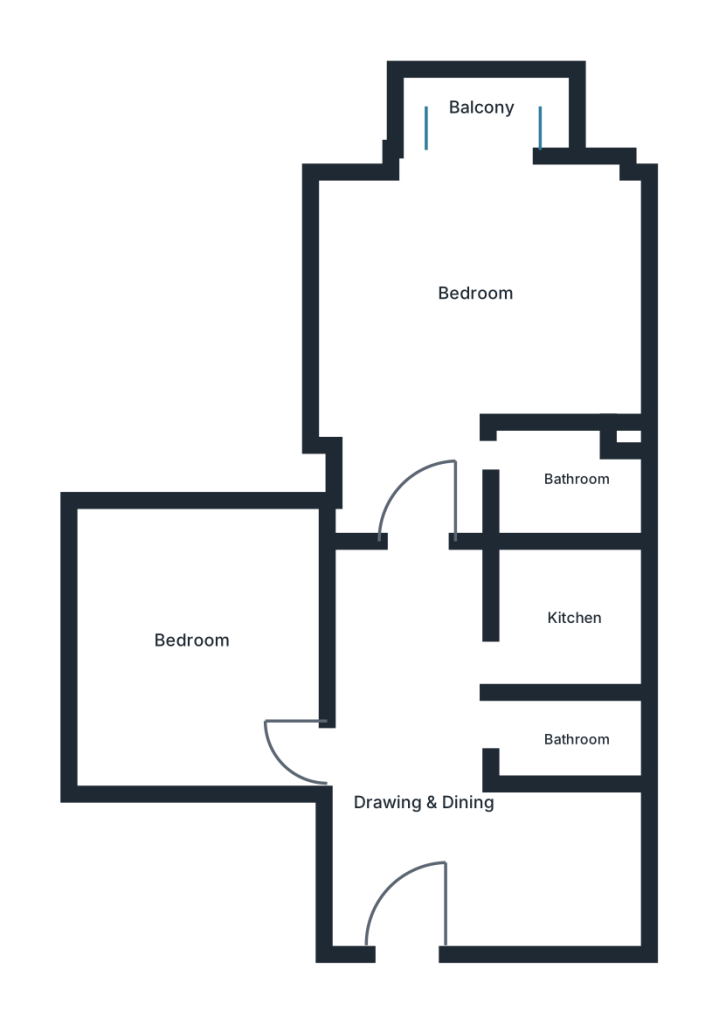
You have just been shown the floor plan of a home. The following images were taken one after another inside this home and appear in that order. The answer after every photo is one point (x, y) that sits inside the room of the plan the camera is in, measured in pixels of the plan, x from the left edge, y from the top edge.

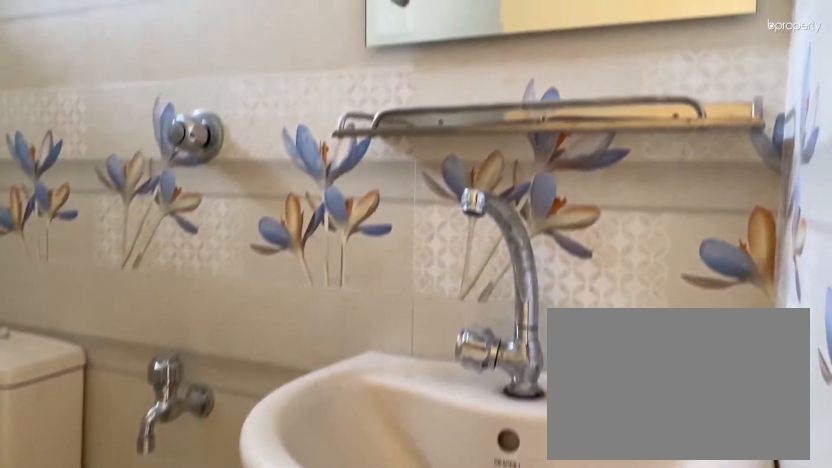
(578, 740)
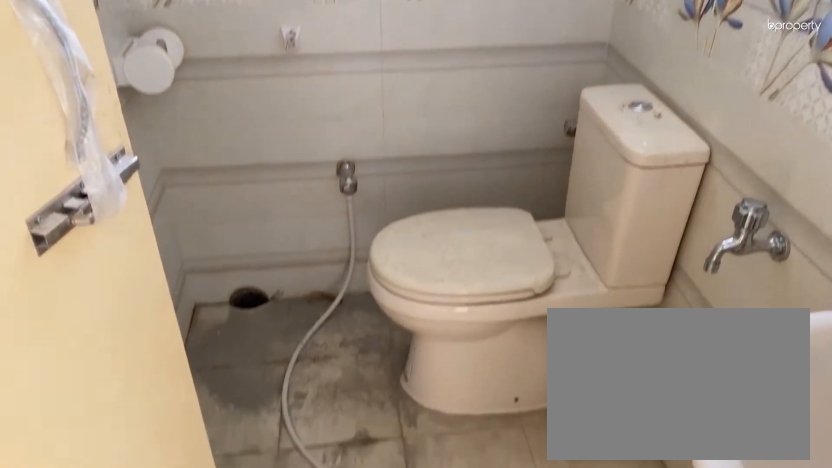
(578, 740)
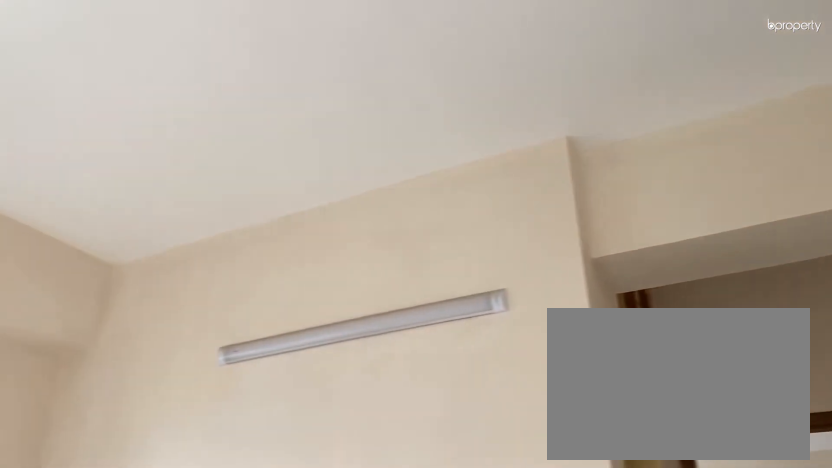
(476, 284)
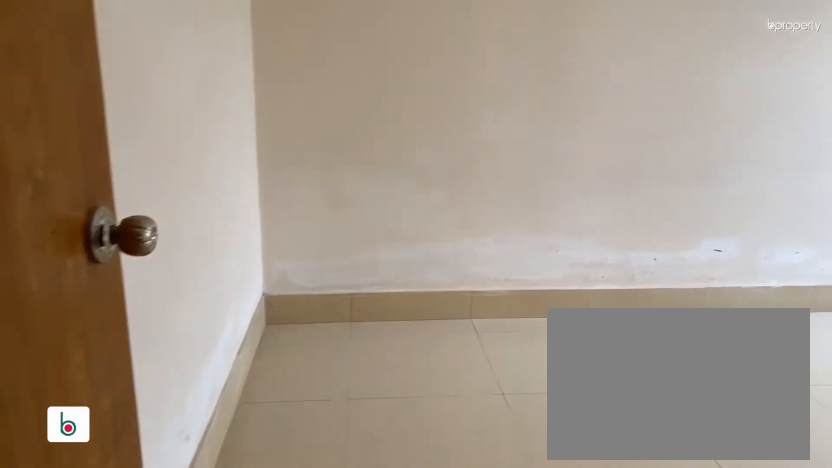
(194, 639)
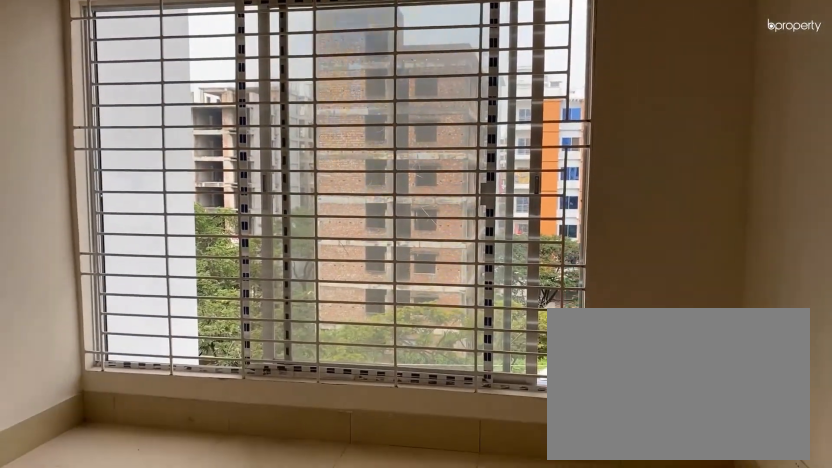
(195, 638)
